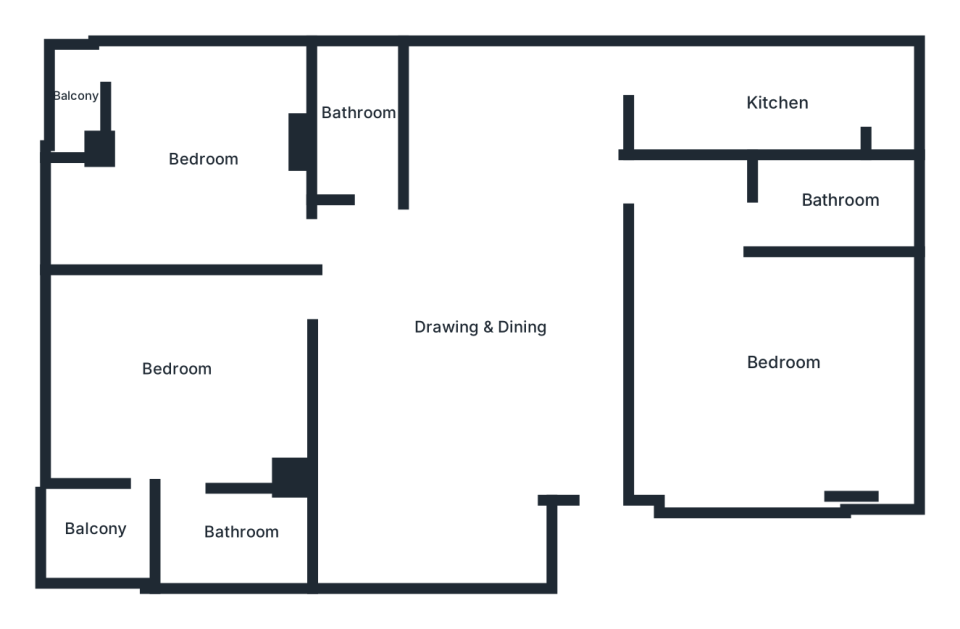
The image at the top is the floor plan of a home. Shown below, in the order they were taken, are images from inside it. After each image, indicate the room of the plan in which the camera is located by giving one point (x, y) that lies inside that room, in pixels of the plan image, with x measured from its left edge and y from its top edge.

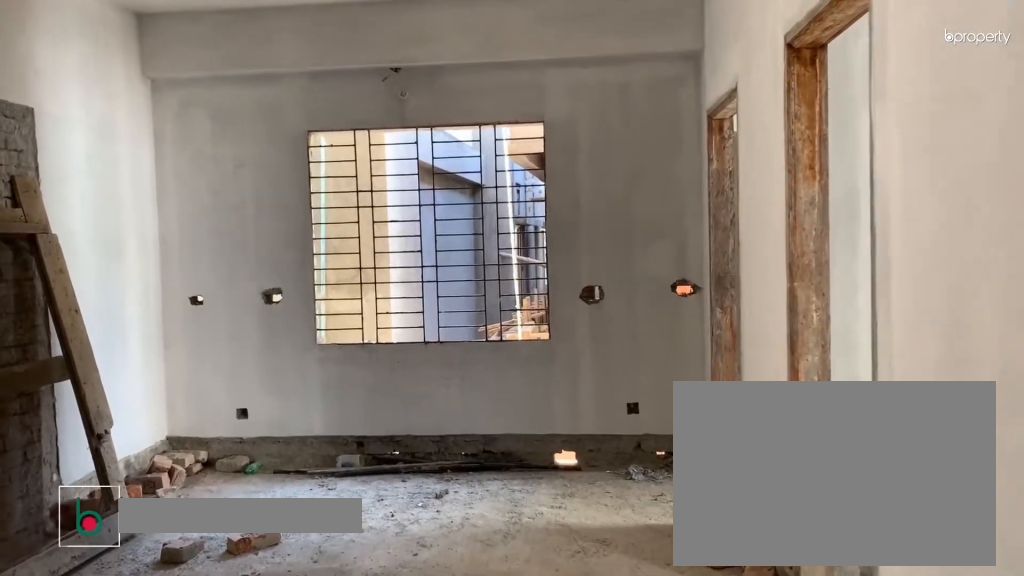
(483, 326)
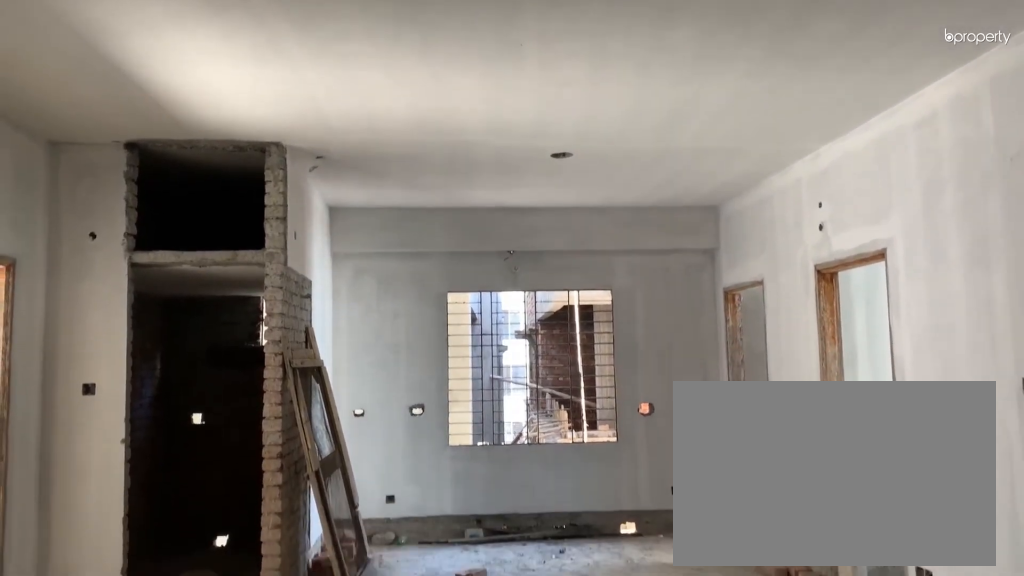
(483, 326)
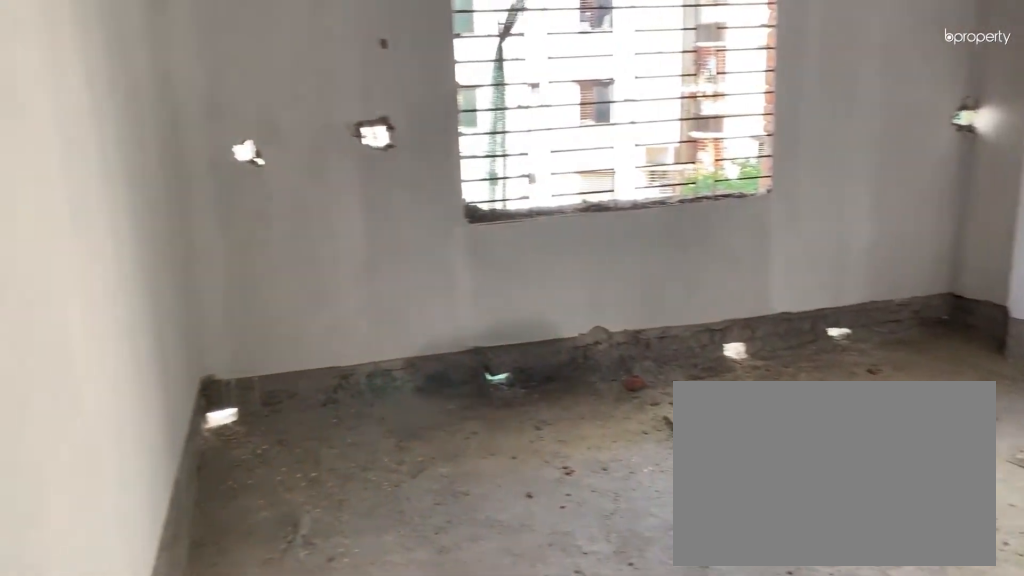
(783, 361)
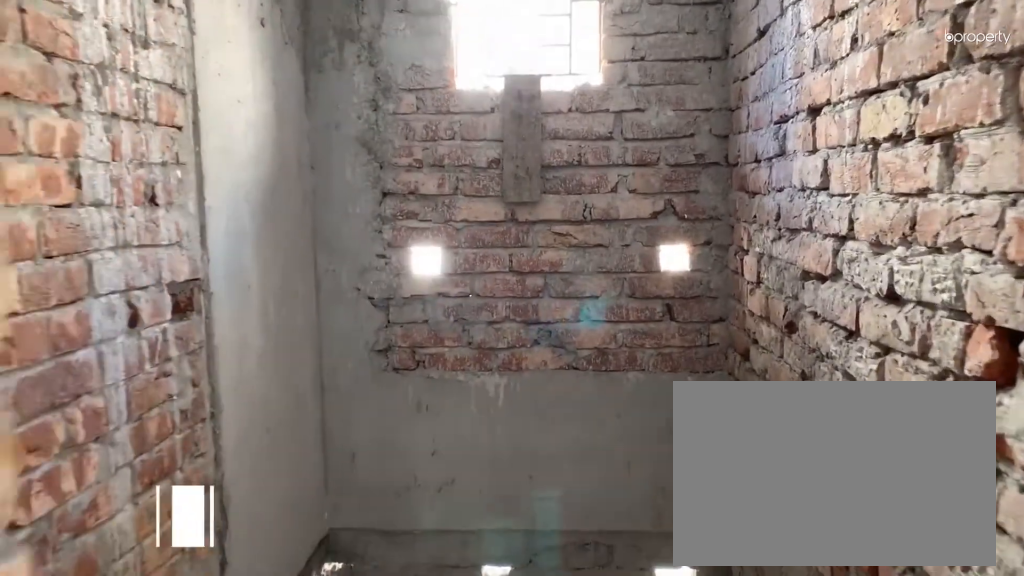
(843, 196)
